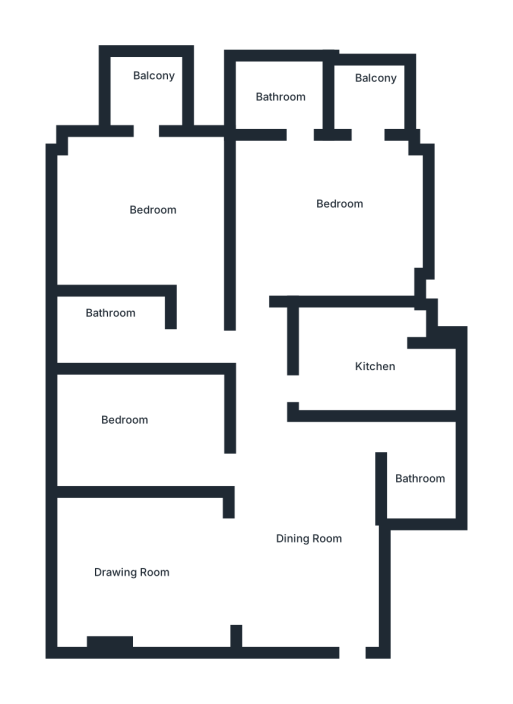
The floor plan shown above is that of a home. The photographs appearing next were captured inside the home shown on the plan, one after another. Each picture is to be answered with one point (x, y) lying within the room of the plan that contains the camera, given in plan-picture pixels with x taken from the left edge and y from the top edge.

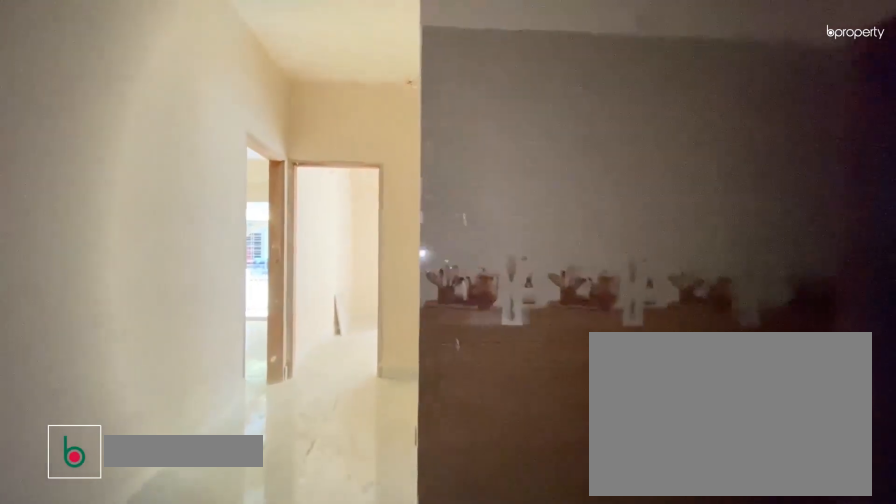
(303, 542)
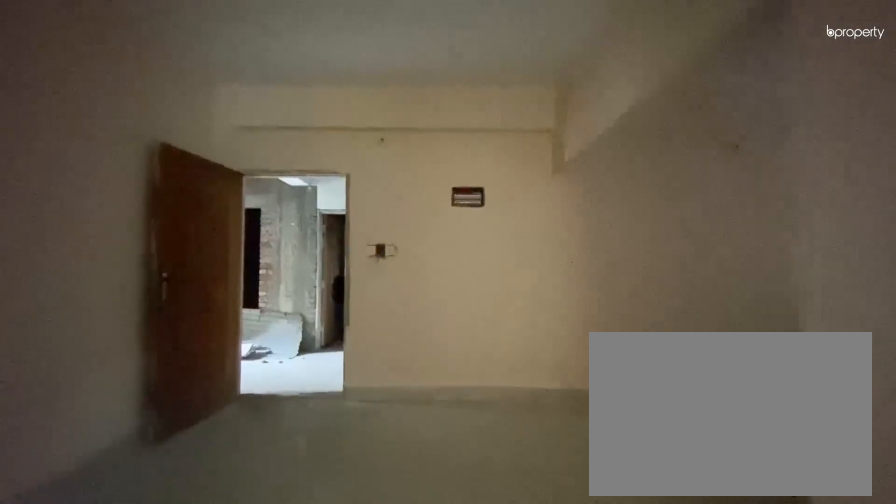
(303, 542)
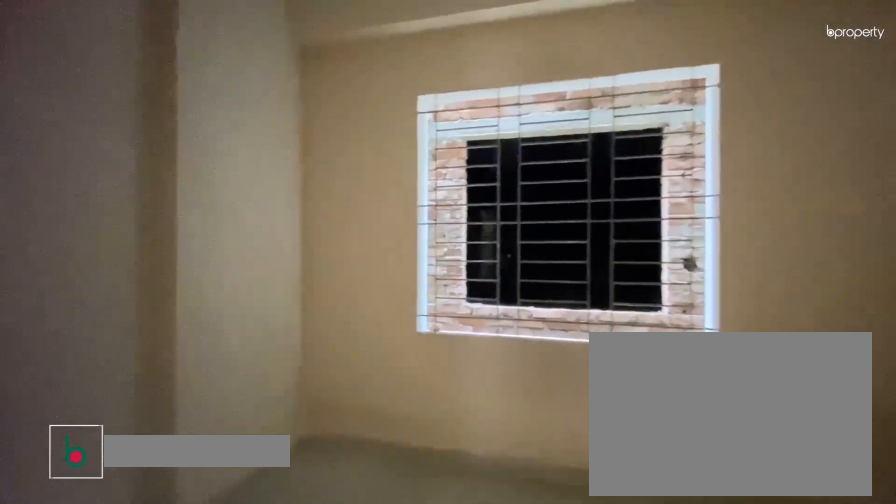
(152, 568)
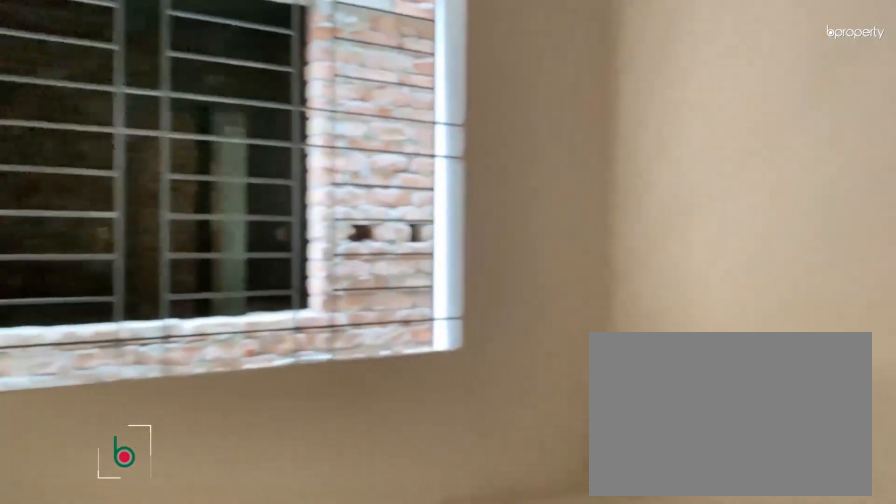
(140, 434)
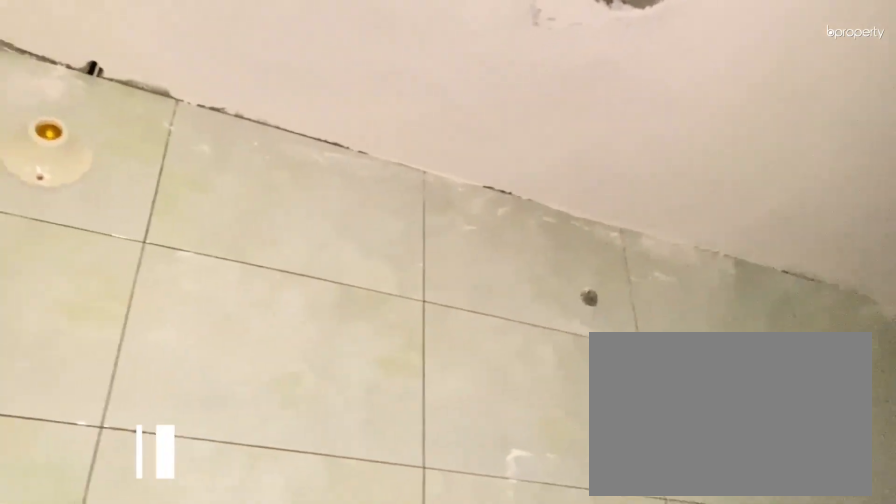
(415, 468)
